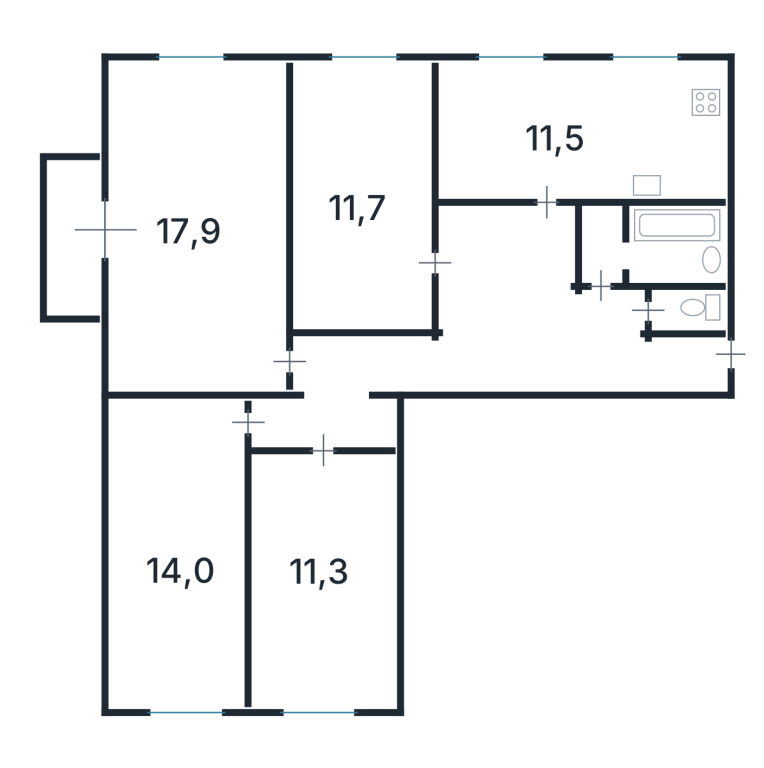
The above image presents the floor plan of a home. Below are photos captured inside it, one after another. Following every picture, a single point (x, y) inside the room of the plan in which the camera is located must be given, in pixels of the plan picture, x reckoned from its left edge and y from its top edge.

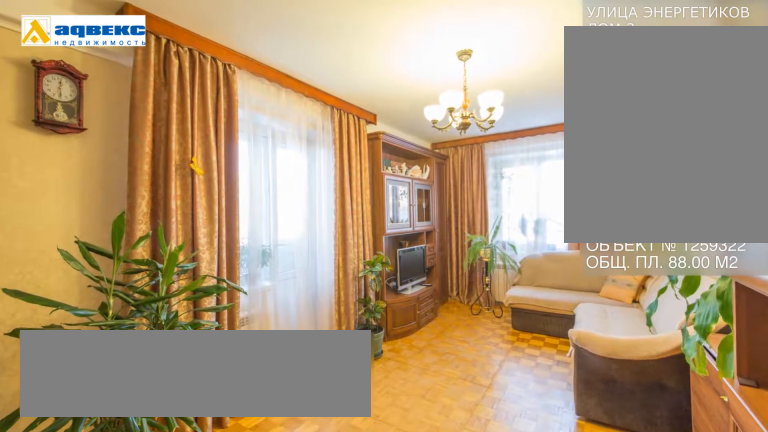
(194, 221)
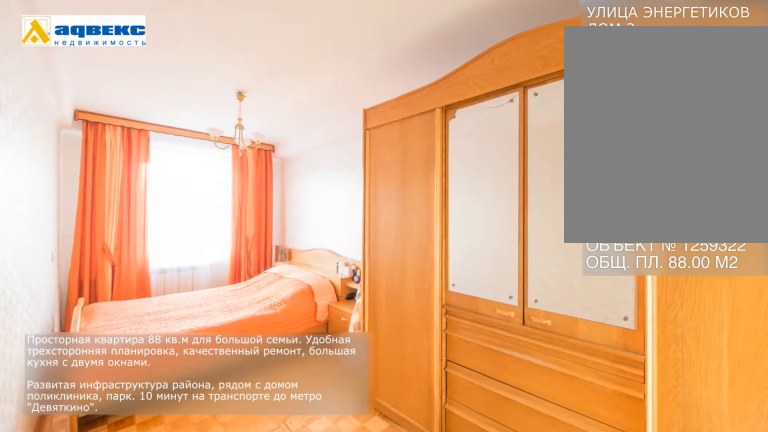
(318, 578)
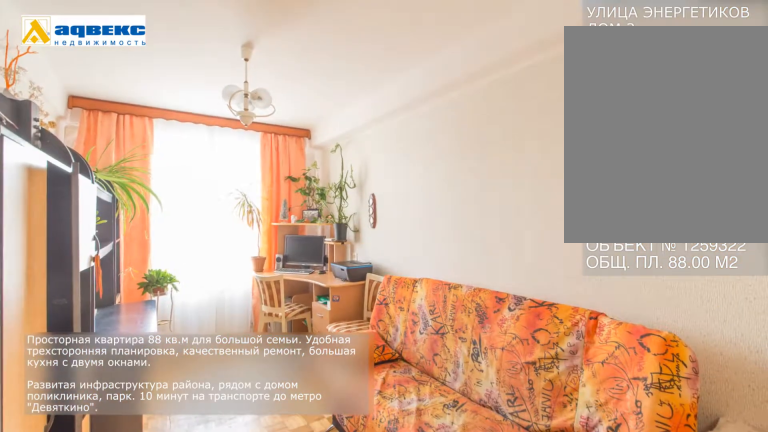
(186, 568)
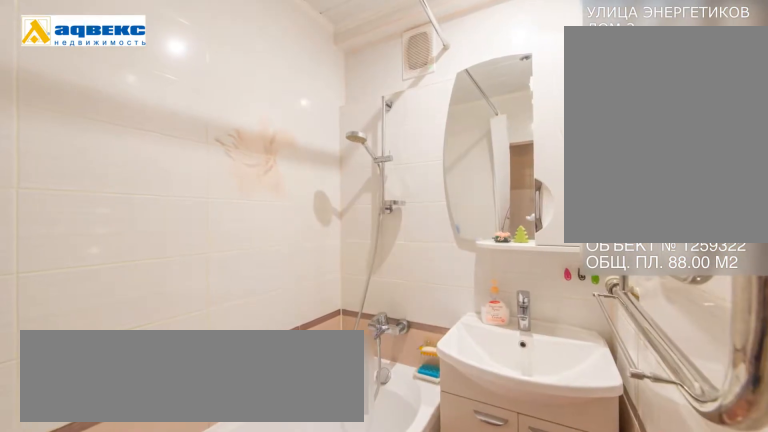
(655, 254)
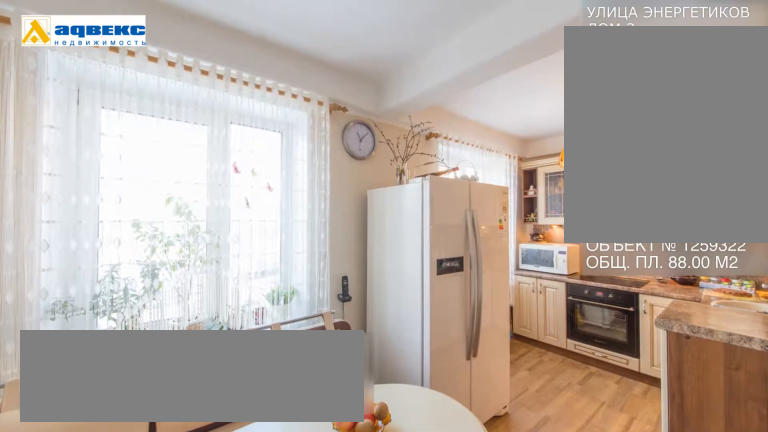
(557, 129)
